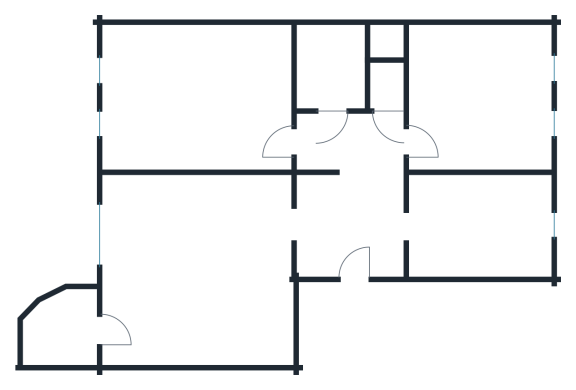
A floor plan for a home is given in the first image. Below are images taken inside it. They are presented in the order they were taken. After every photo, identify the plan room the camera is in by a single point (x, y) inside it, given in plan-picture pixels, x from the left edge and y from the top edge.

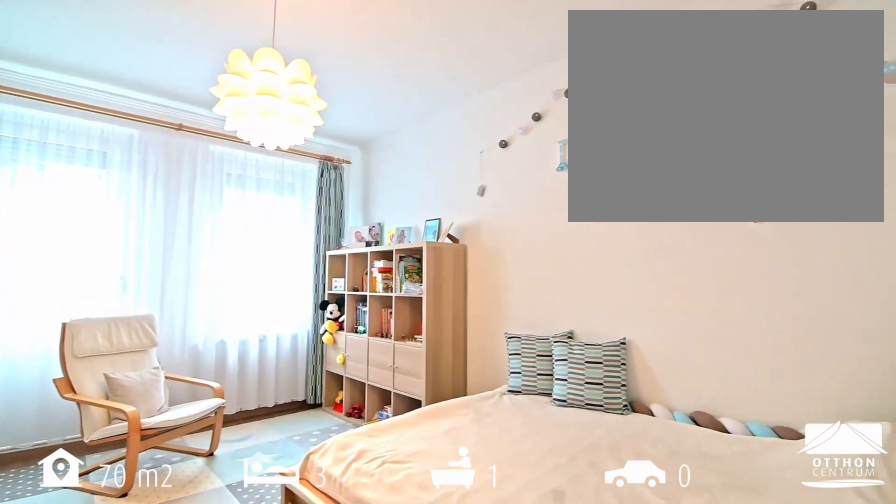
(198, 96)
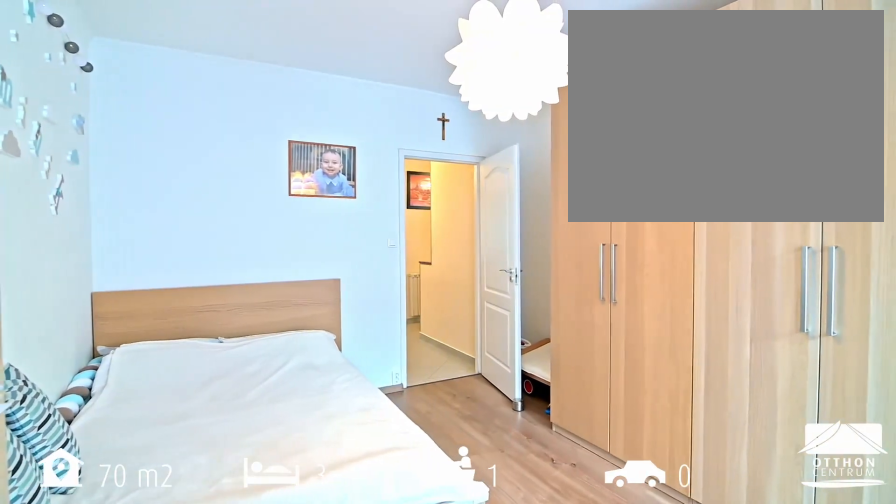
(198, 96)
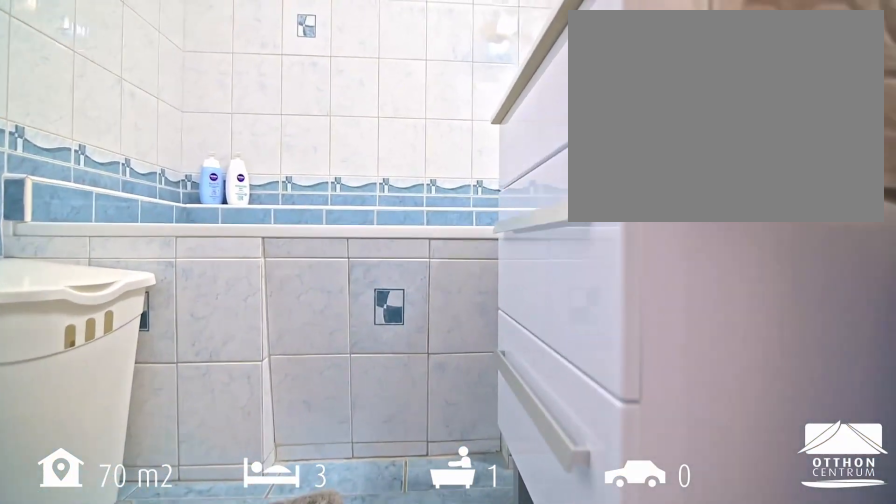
(331, 68)
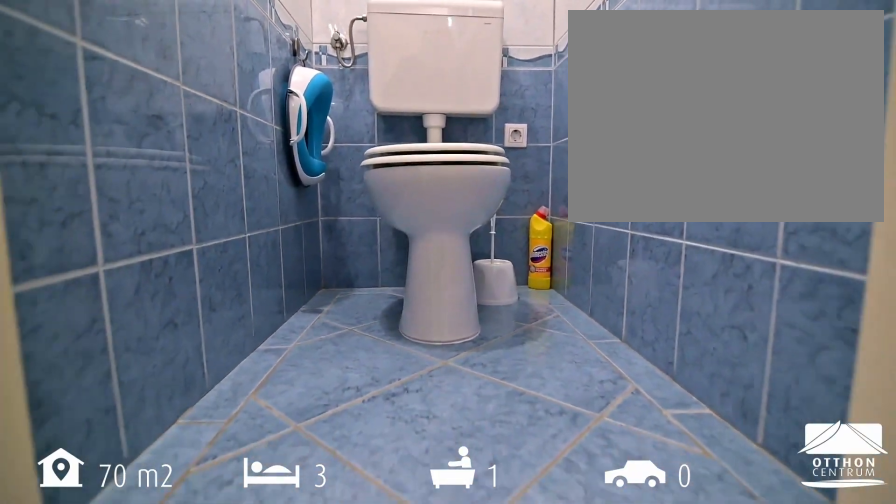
(387, 84)
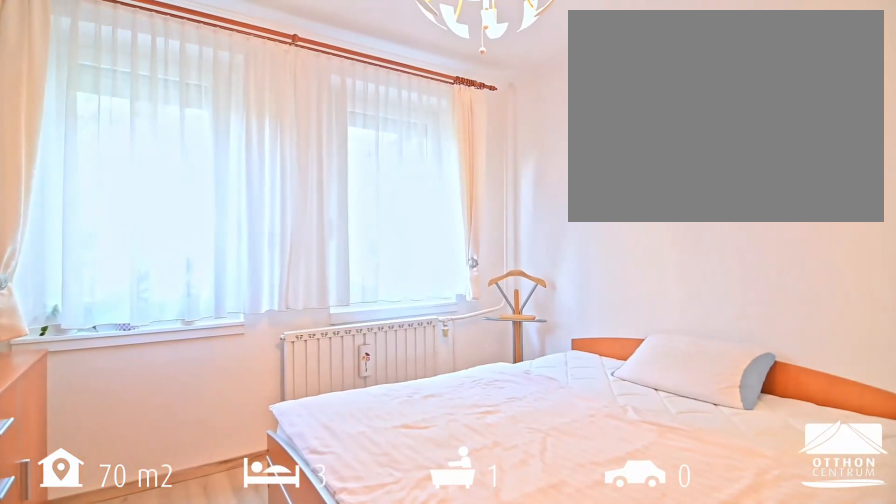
(478, 100)
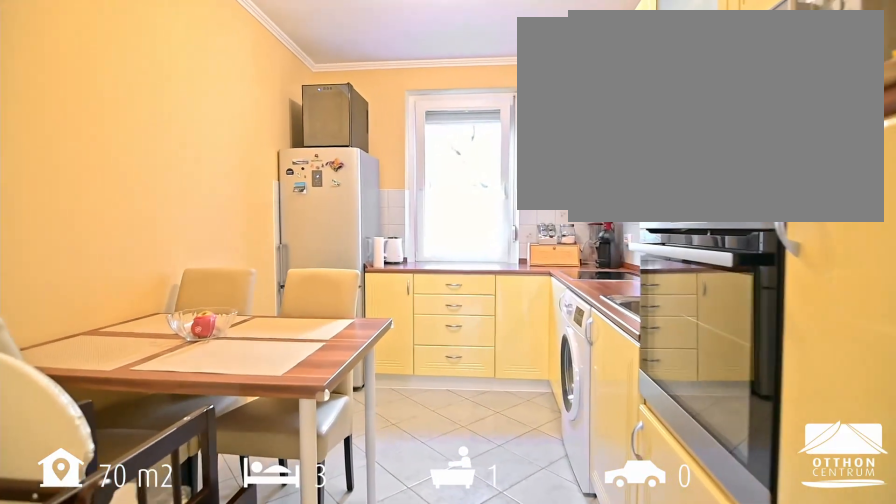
(477, 223)
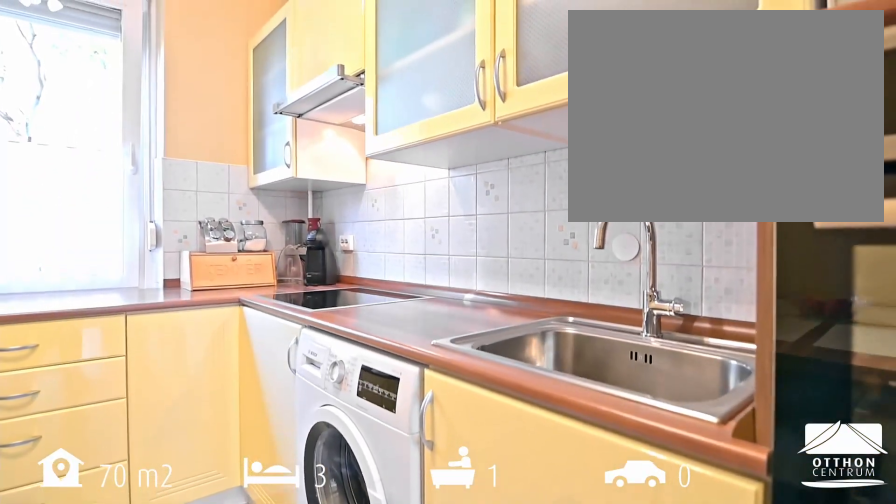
(477, 223)
